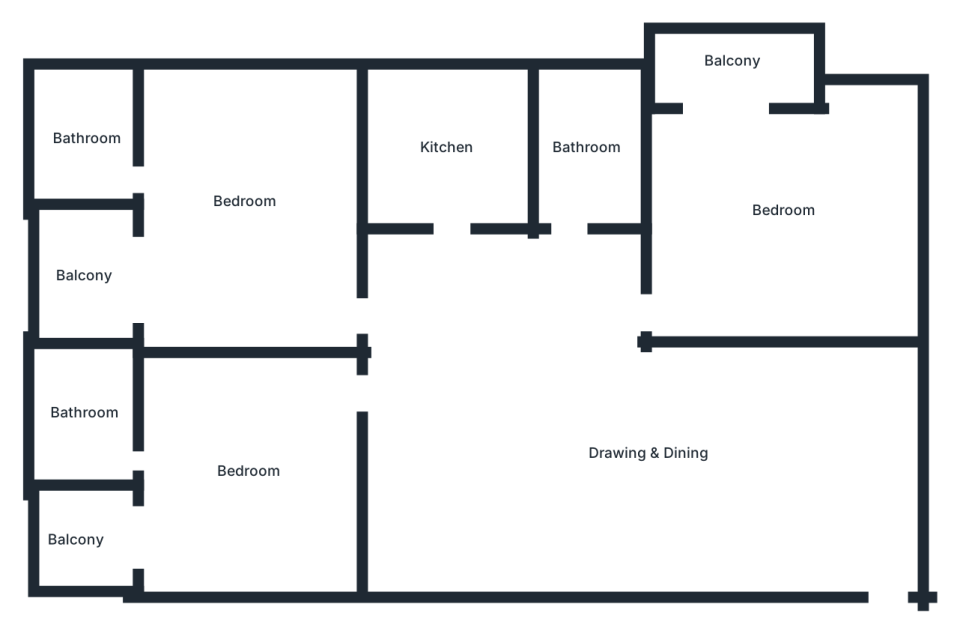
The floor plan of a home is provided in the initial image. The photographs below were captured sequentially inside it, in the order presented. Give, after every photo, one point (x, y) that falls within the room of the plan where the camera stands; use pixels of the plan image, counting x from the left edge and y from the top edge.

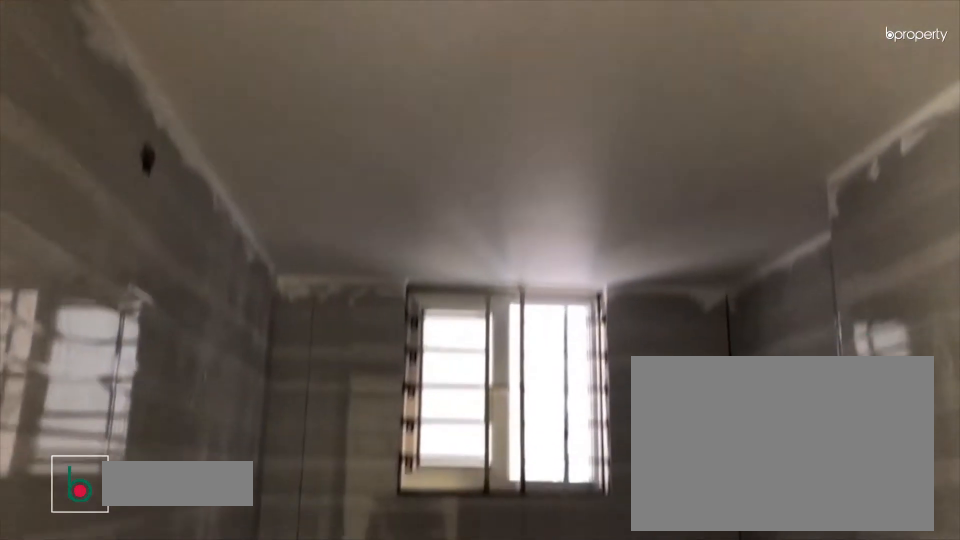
(588, 149)
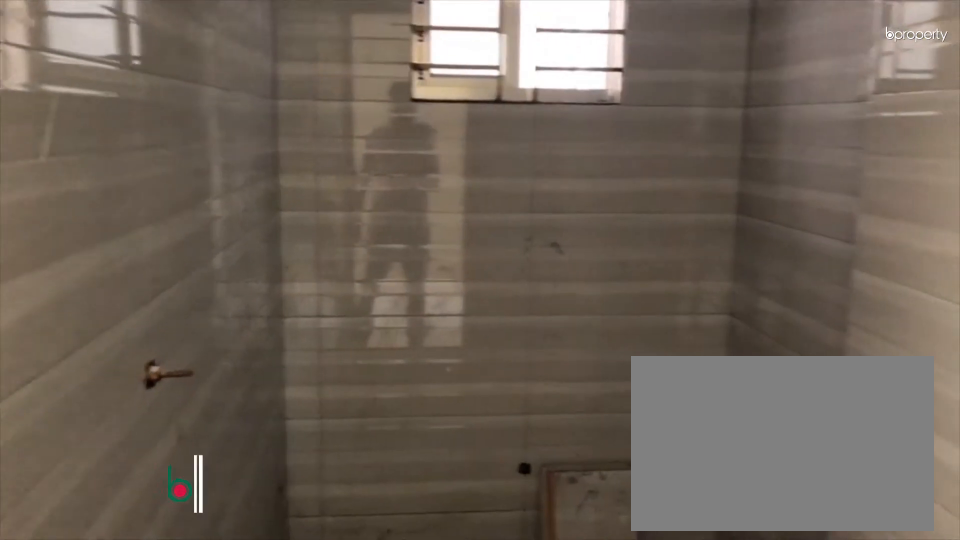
(588, 149)
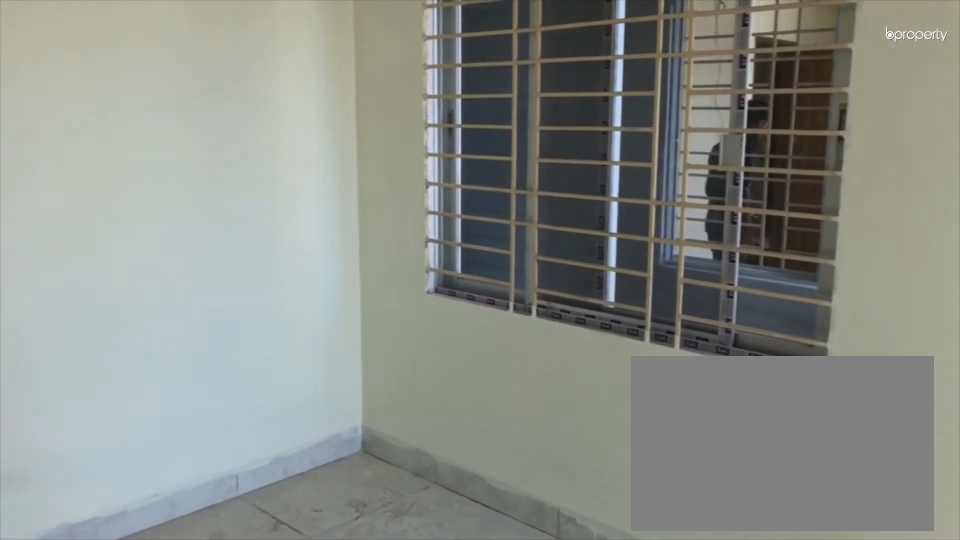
(247, 468)
